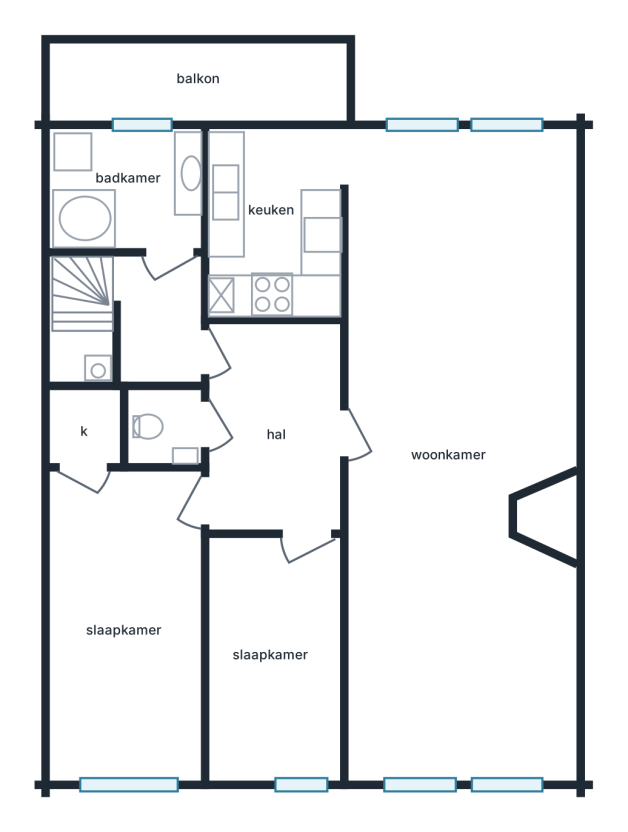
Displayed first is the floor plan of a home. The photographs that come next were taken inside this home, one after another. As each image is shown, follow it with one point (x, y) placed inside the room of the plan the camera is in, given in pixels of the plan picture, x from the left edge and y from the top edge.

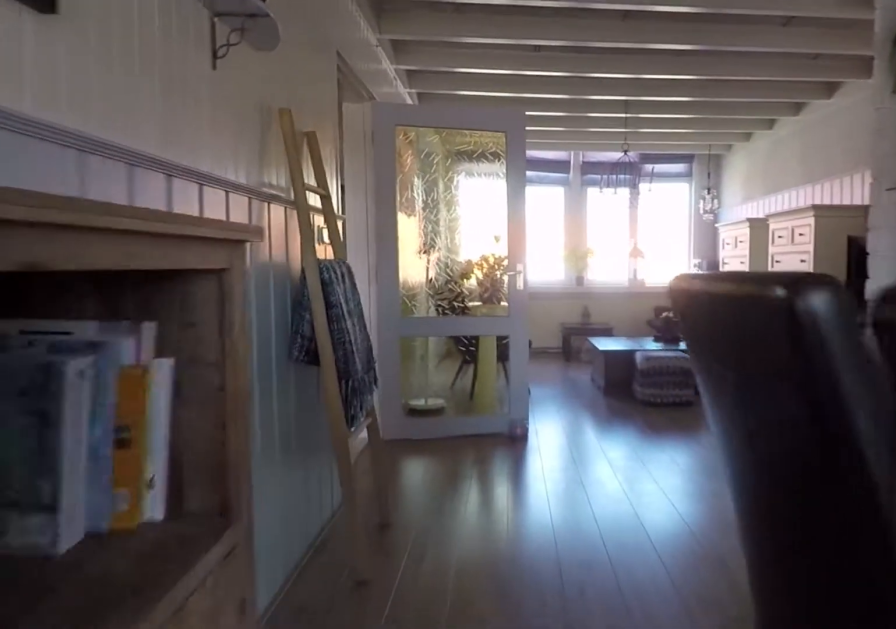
(459, 451)
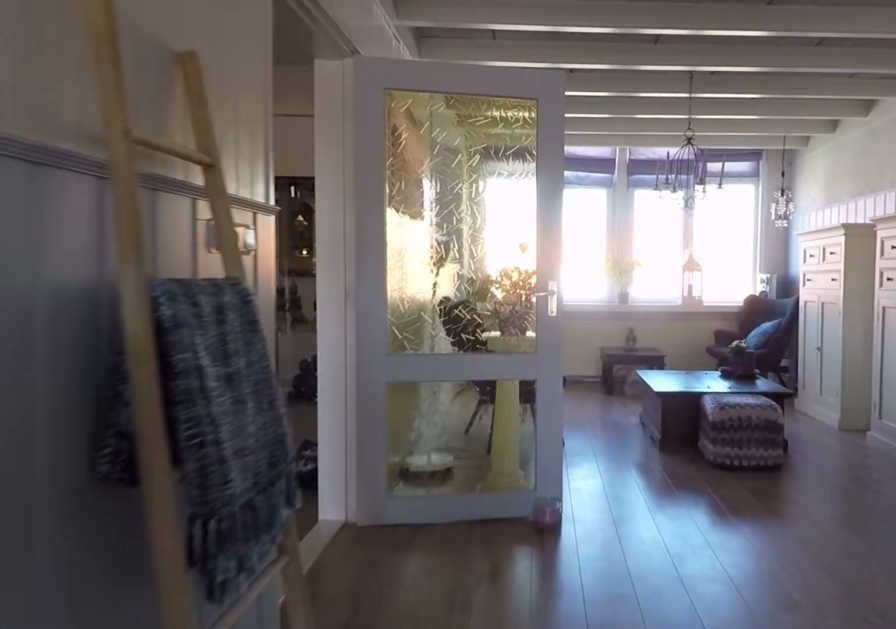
(459, 451)
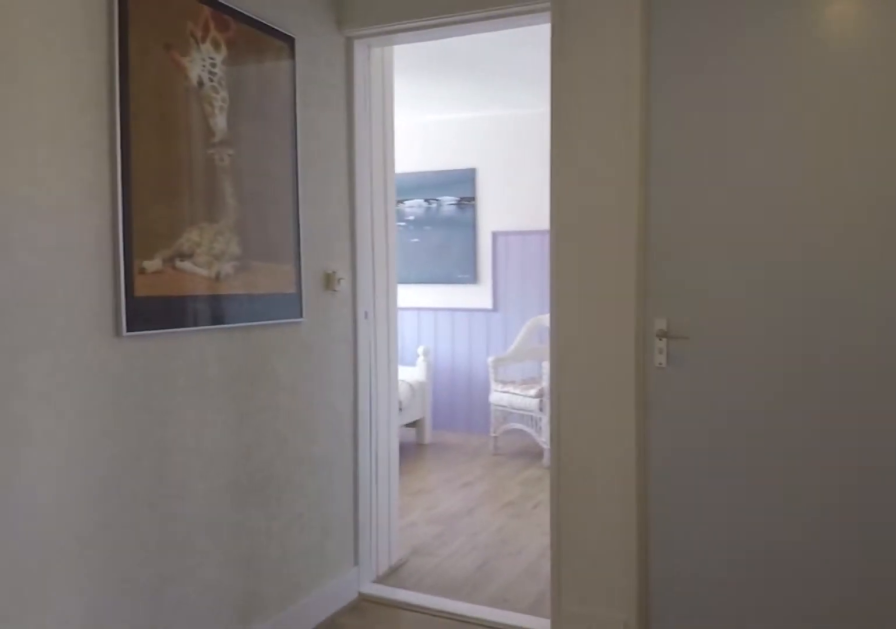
(275, 428)
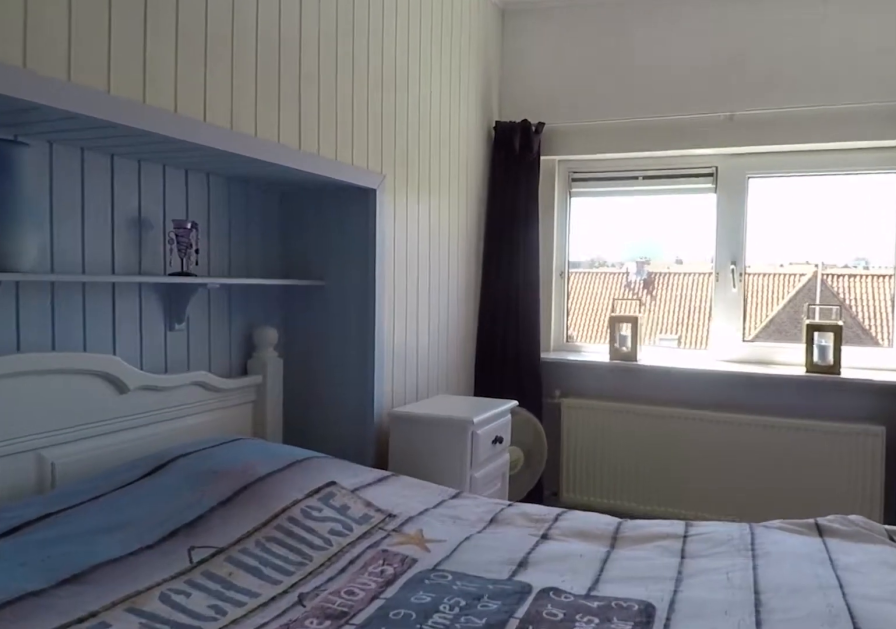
(127, 623)
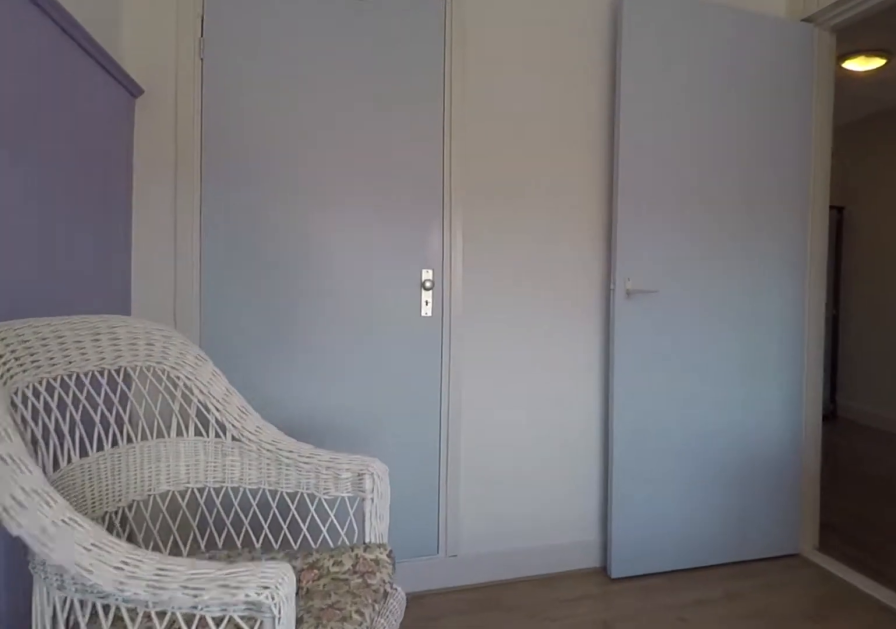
(127, 623)
